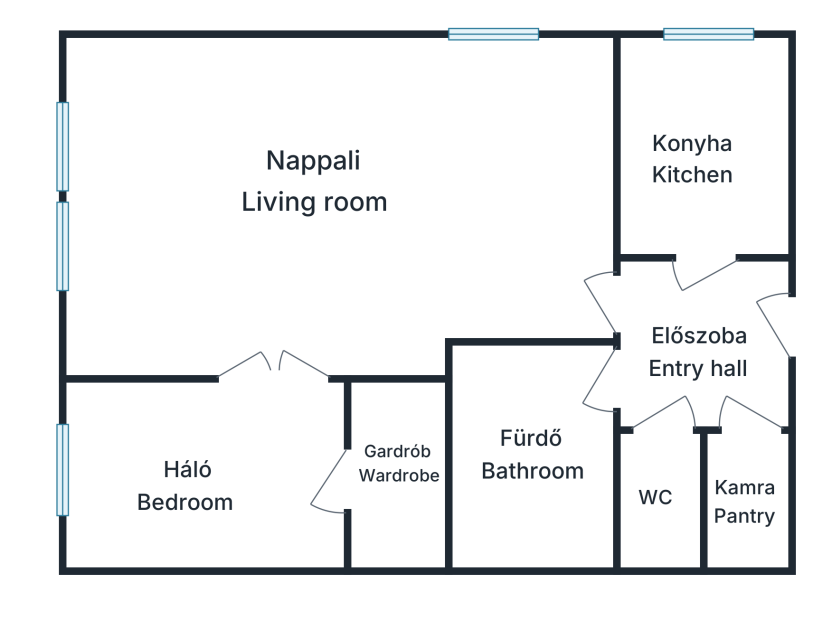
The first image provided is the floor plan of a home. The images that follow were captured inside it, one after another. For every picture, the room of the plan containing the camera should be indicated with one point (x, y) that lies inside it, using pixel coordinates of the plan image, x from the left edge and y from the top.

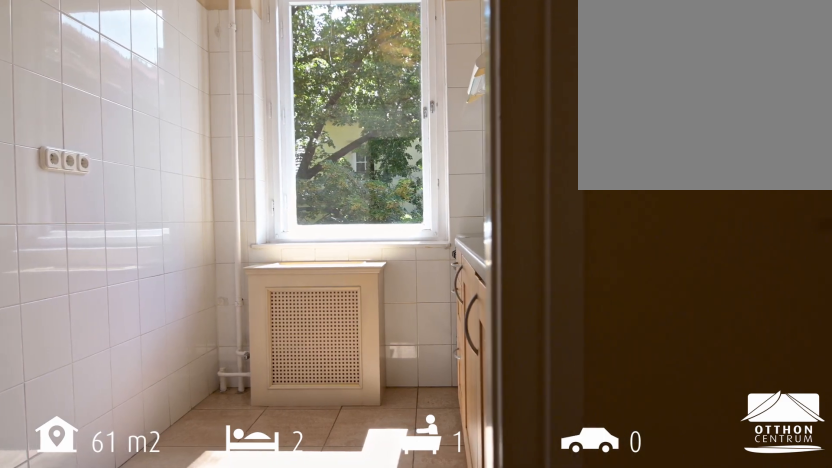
(696, 149)
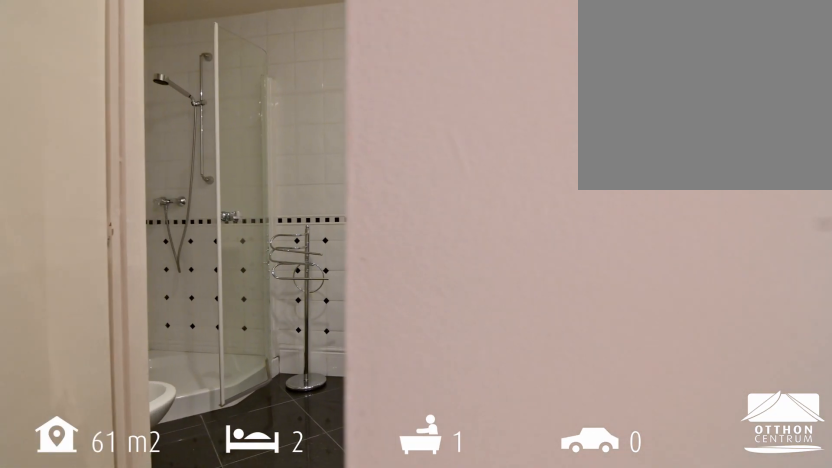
(527, 463)
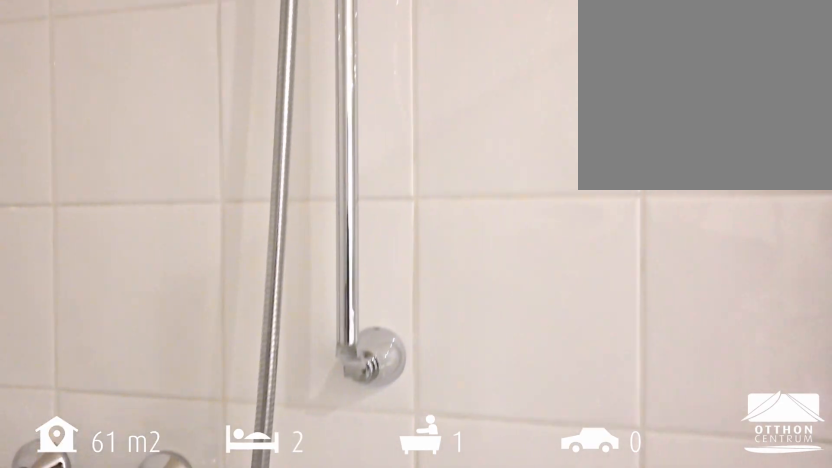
(527, 463)
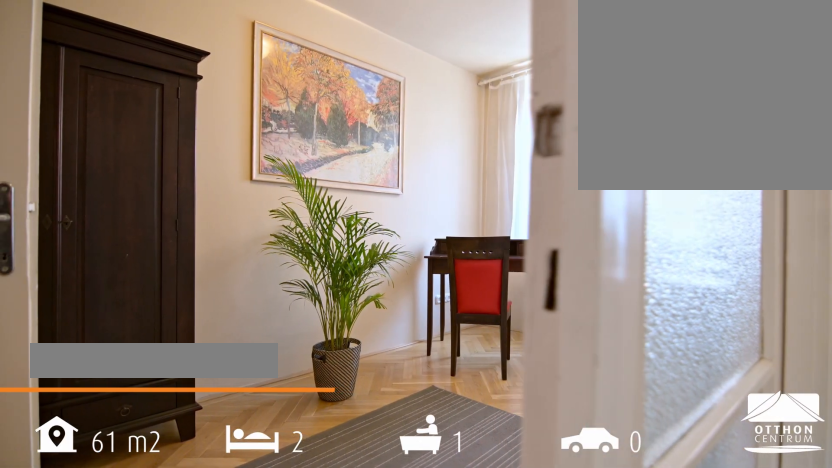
(230, 471)
